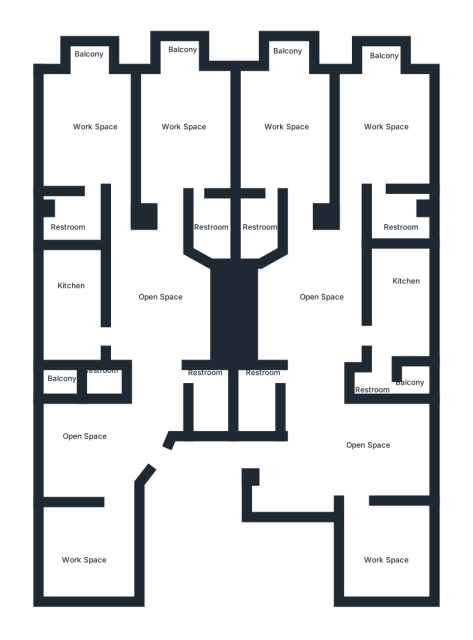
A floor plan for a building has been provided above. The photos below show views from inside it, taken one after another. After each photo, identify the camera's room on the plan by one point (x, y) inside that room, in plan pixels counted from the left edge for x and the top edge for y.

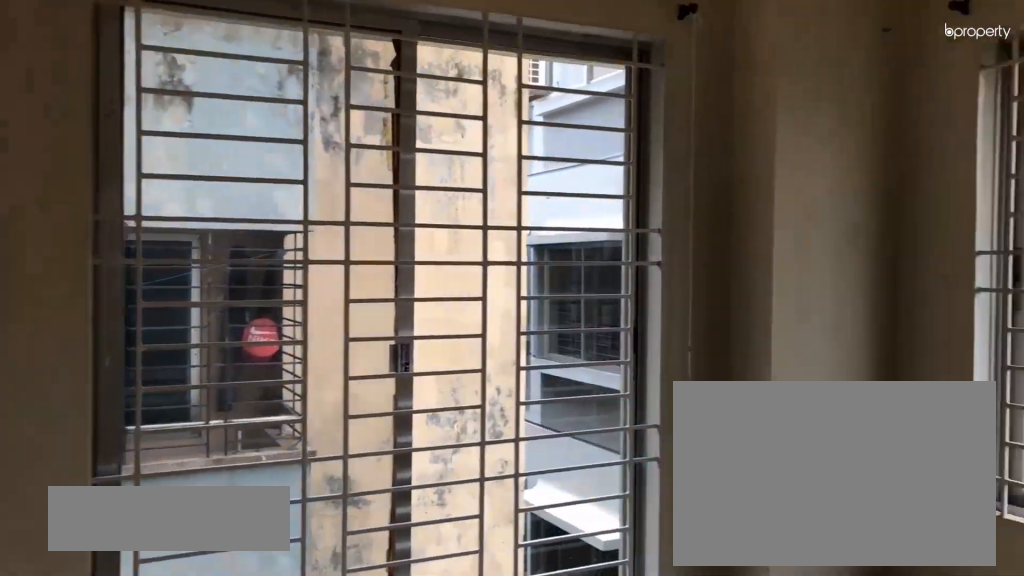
(96, 550)
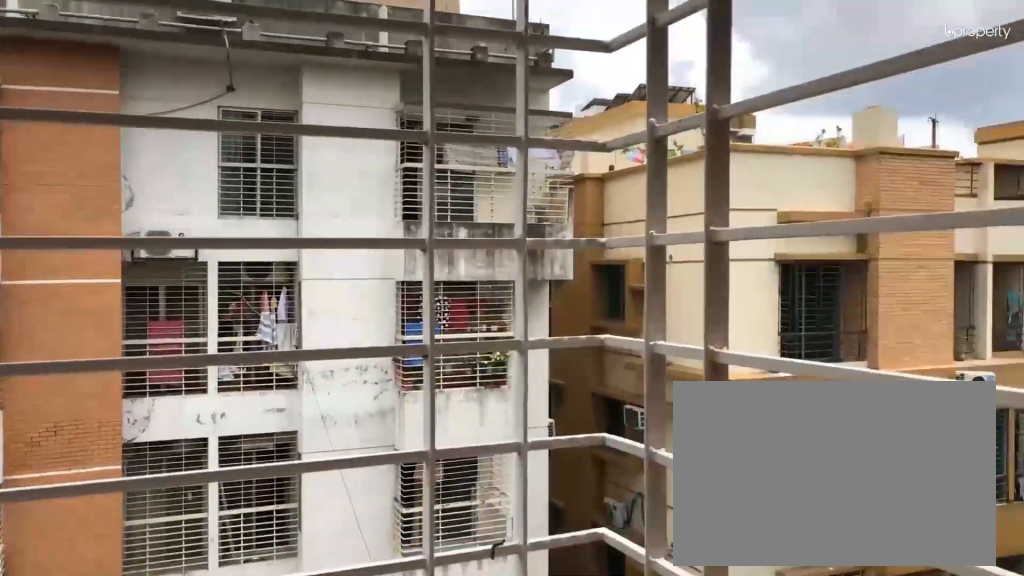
(177, 61)
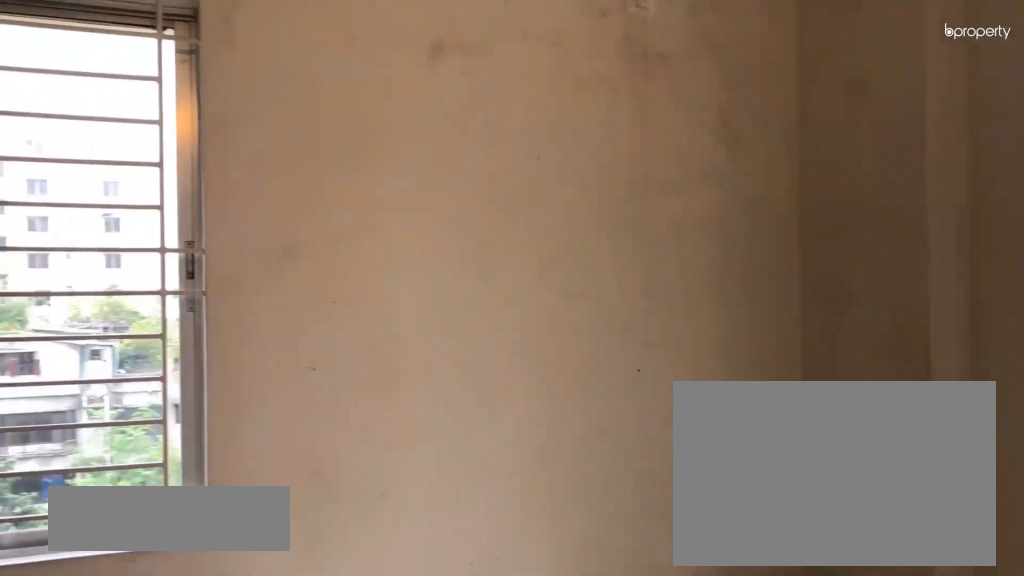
(91, 117)
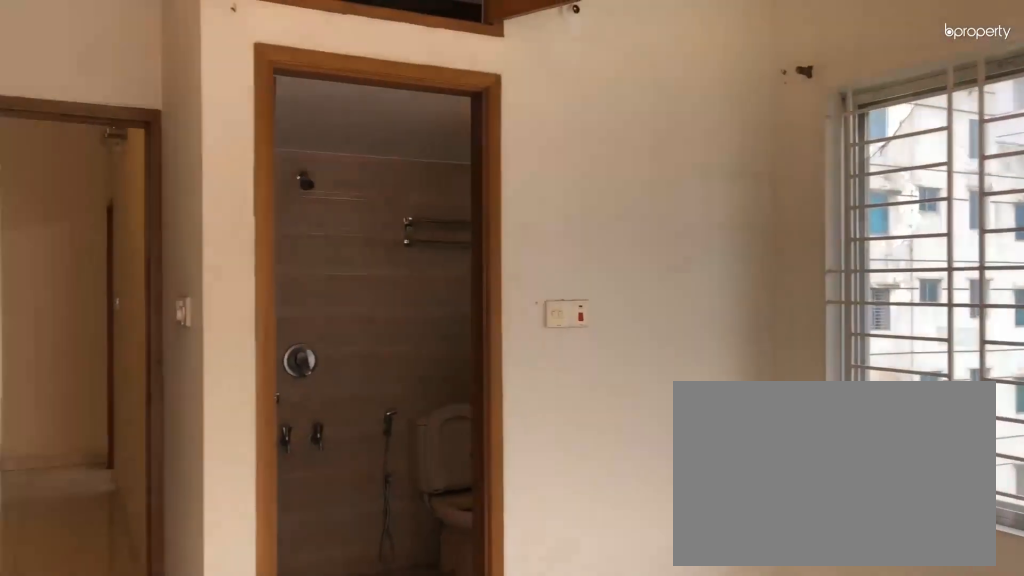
(91, 117)
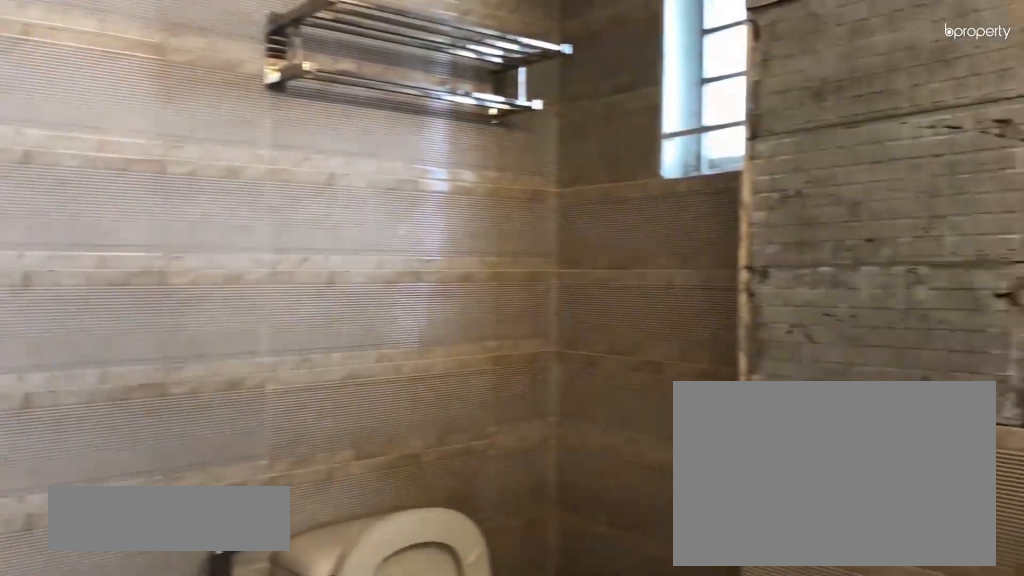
(74, 216)
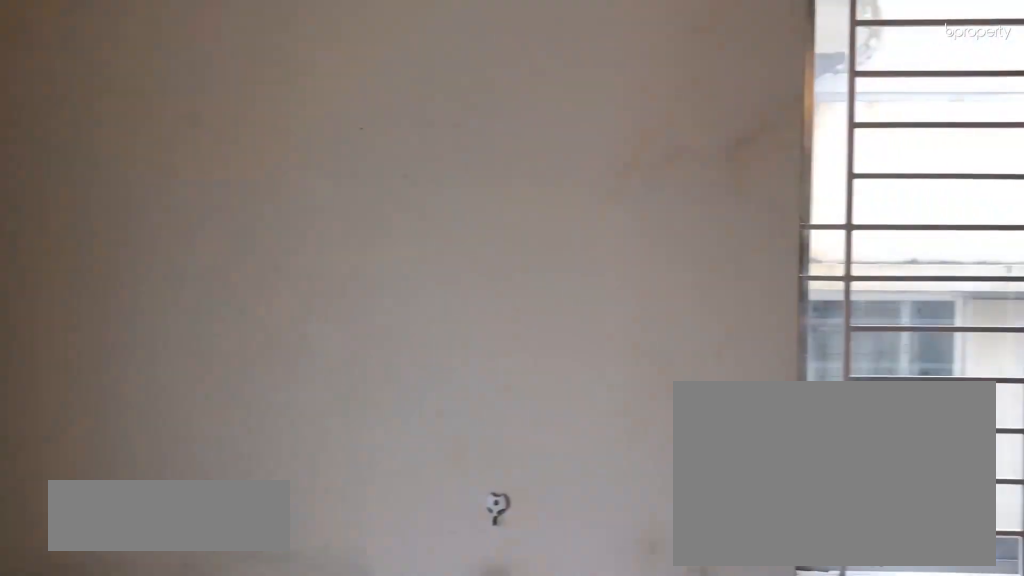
(381, 128)
